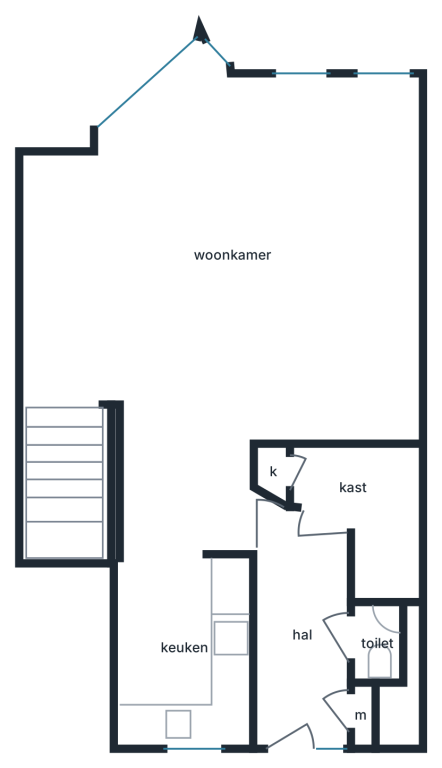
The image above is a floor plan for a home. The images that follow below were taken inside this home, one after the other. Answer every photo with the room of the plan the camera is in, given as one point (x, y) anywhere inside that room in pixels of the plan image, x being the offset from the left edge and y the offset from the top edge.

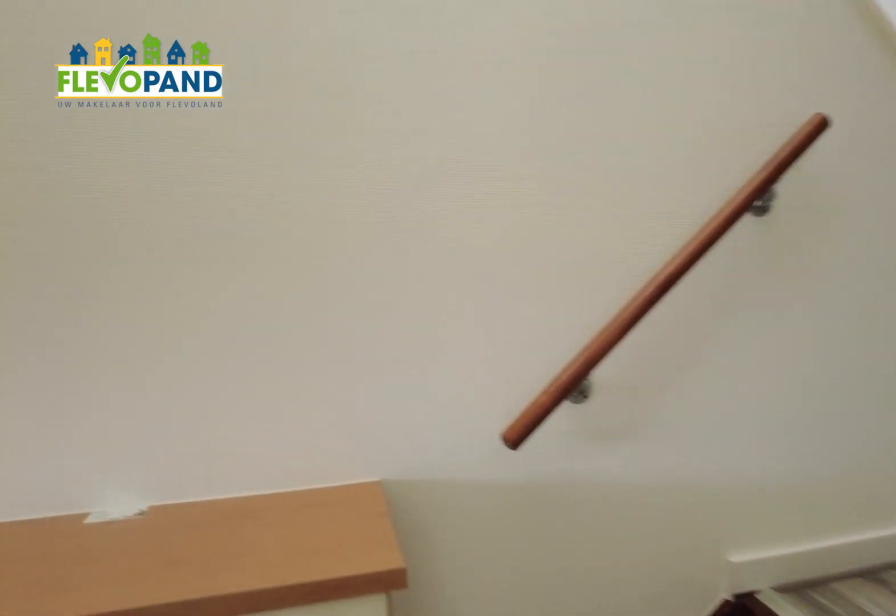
(231, 371)
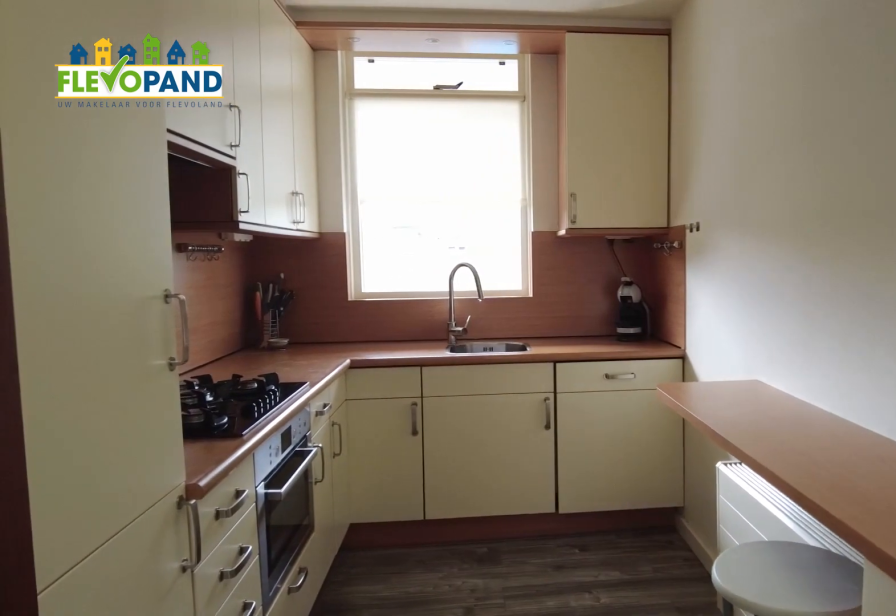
(185, 649)
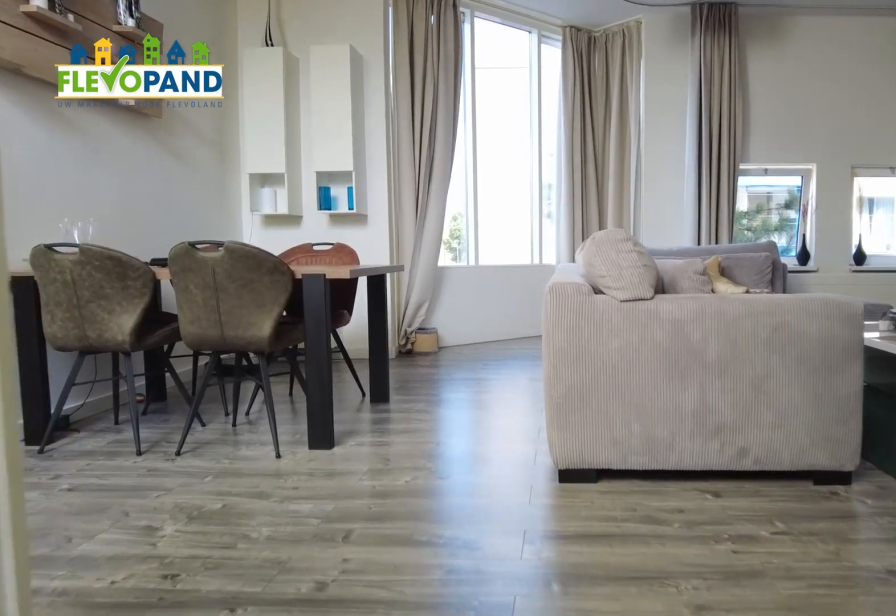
(231, 370)
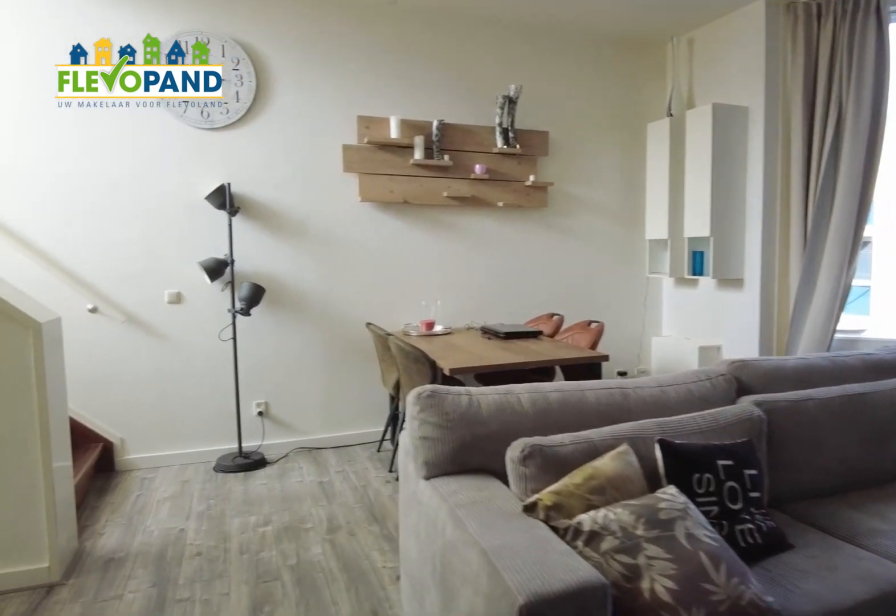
(231, 370)
